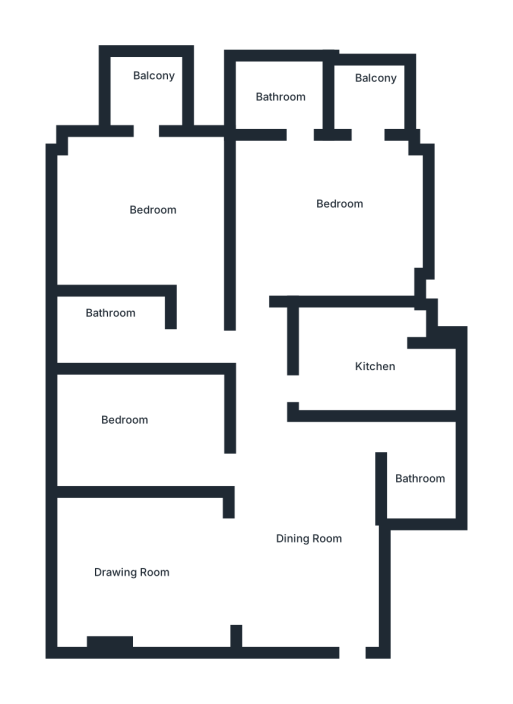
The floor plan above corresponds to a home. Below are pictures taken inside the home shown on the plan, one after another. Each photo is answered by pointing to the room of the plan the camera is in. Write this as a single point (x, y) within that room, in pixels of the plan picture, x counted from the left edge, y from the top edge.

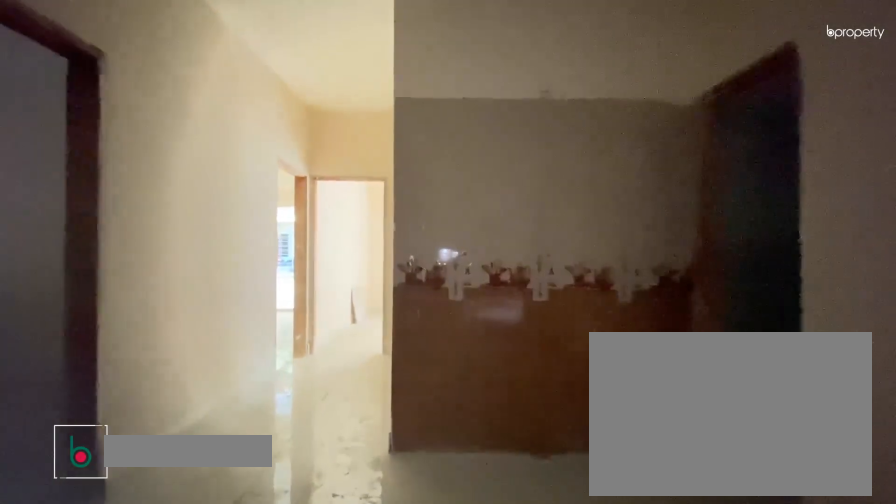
(303, 542)
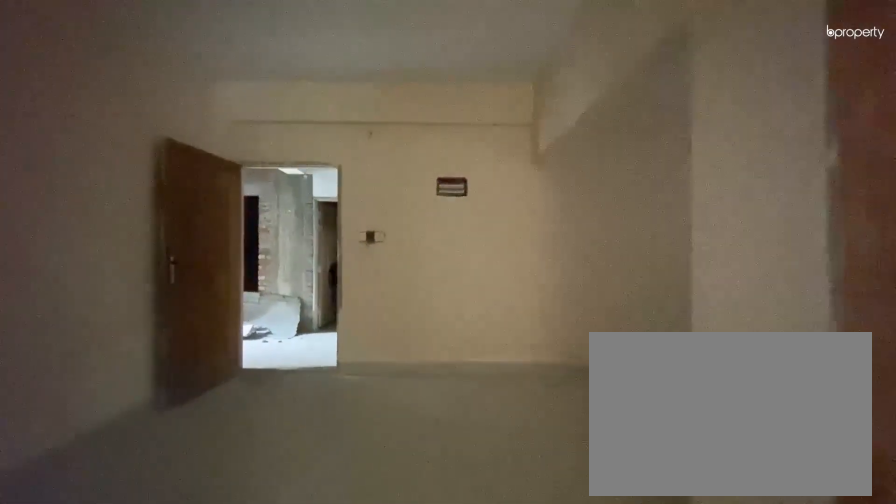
(303, 542)
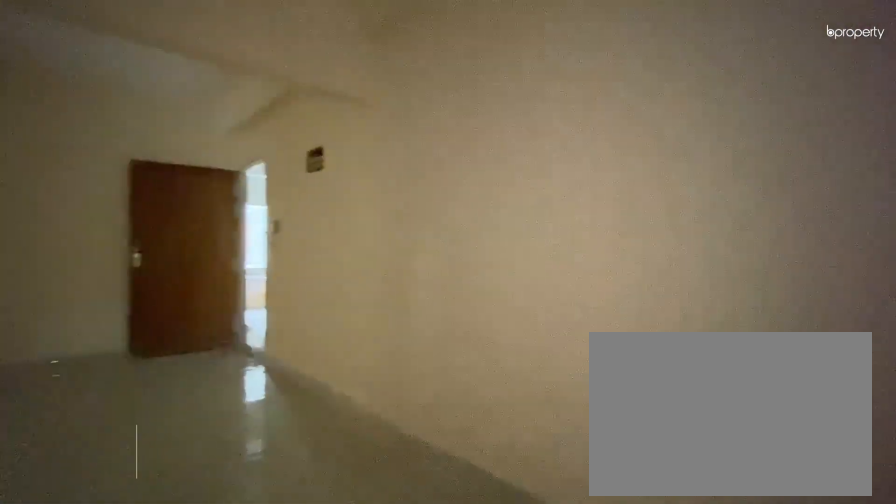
(152, 568)
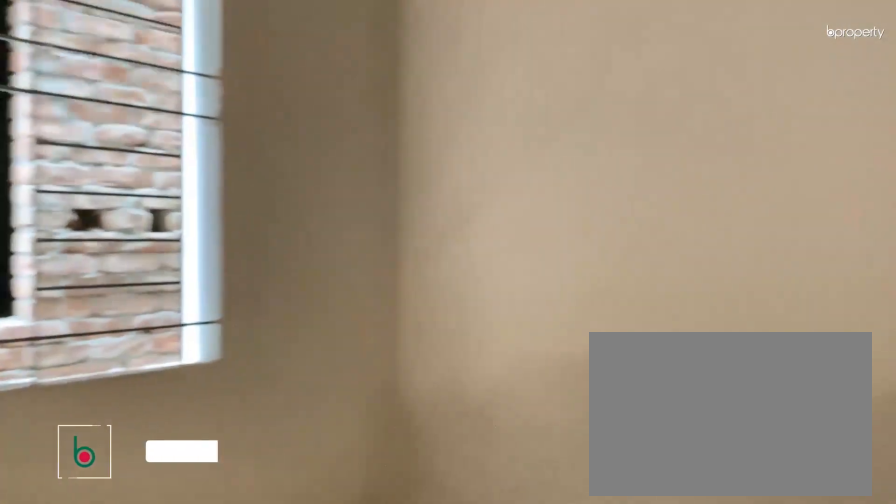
(140, 434)
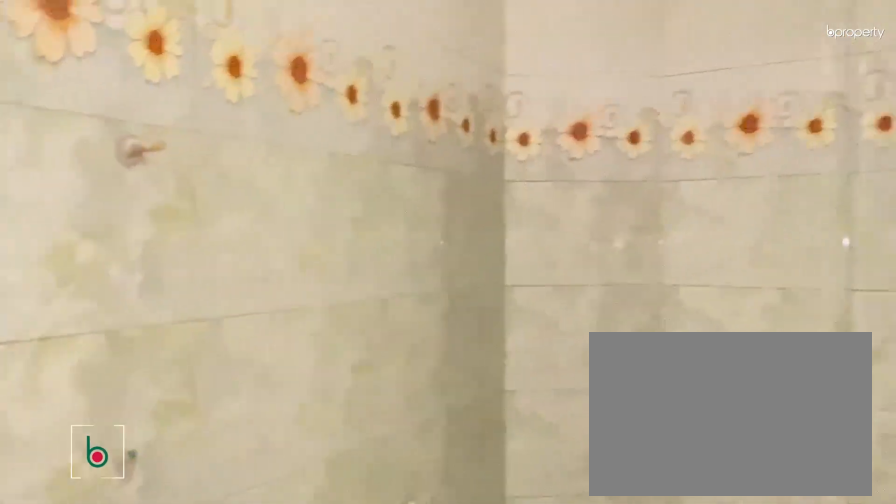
(415, 468)
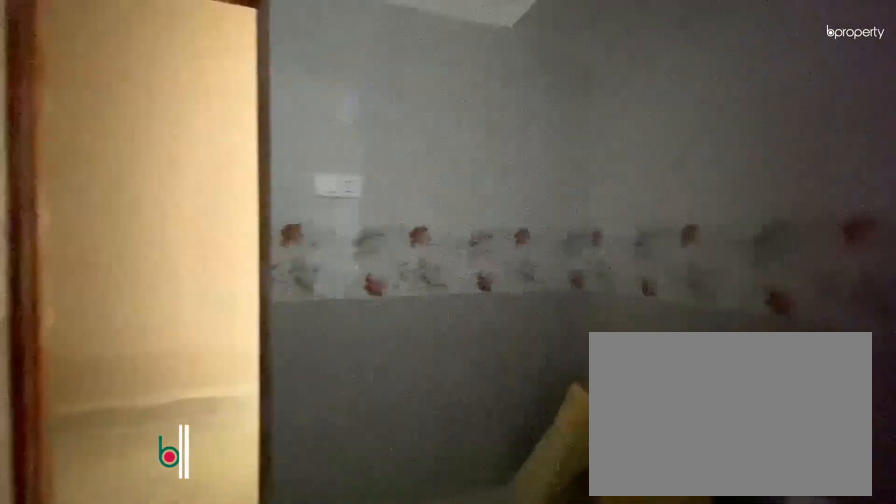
(357, 368)
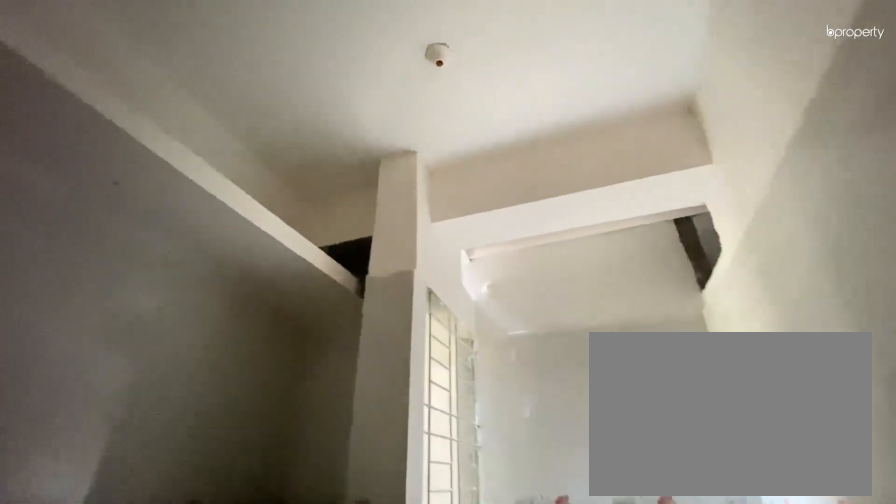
(357, 368)
